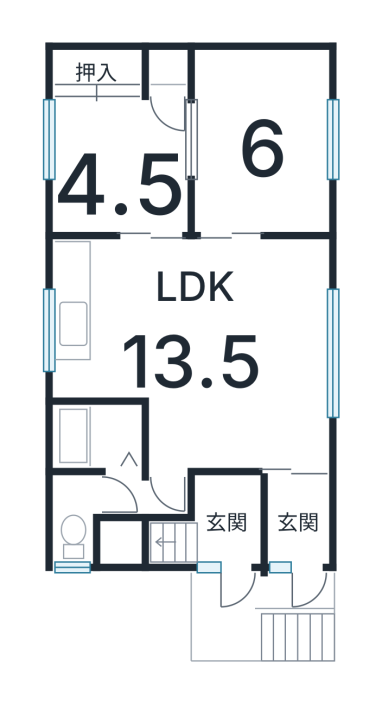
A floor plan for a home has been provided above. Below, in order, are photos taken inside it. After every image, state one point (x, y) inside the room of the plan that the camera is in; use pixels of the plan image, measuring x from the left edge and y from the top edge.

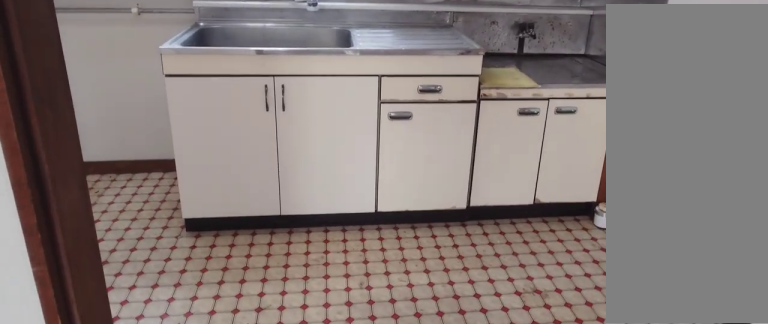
(93, 337)
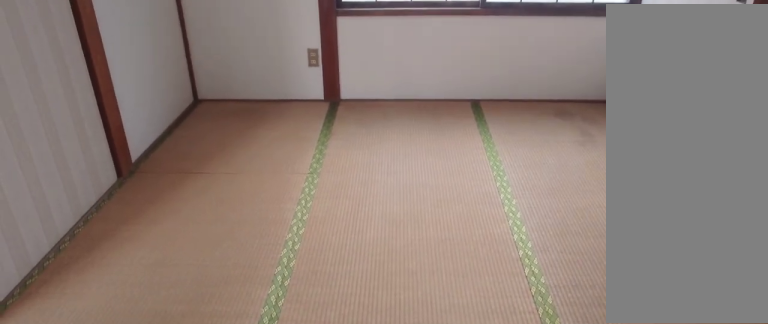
(116, 171)
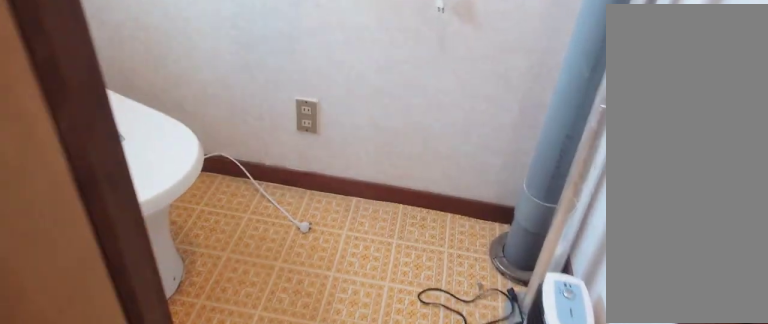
(74, 516)
